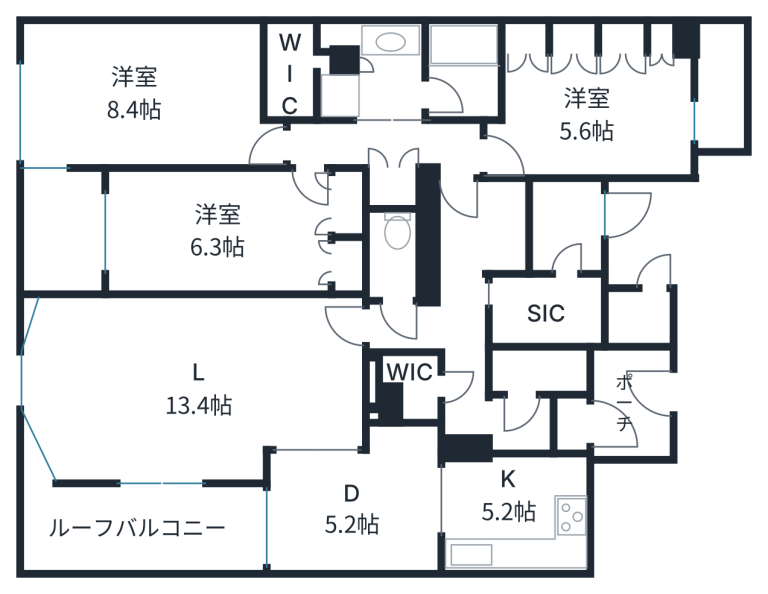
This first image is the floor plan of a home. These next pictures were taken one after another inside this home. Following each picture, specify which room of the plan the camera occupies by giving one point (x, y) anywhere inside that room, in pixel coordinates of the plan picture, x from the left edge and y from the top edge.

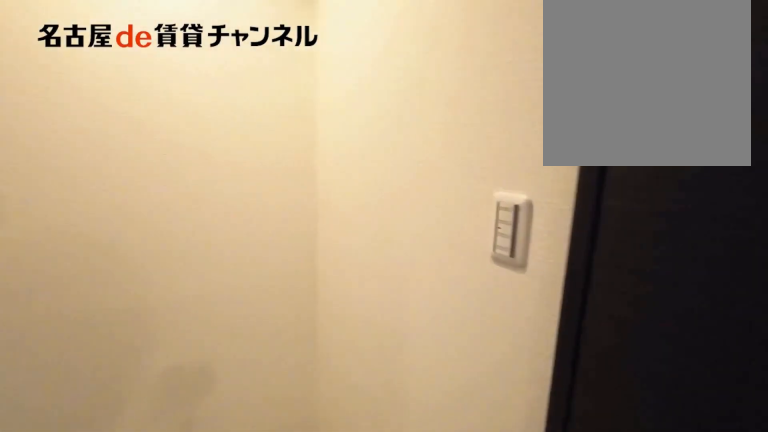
(489, 405)
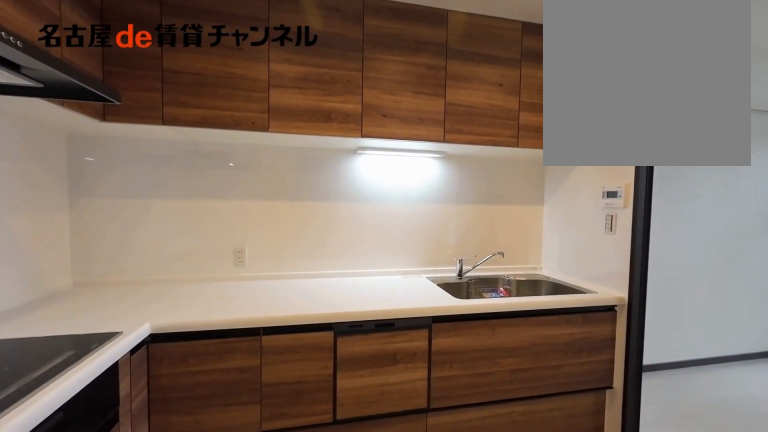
(516, 513)
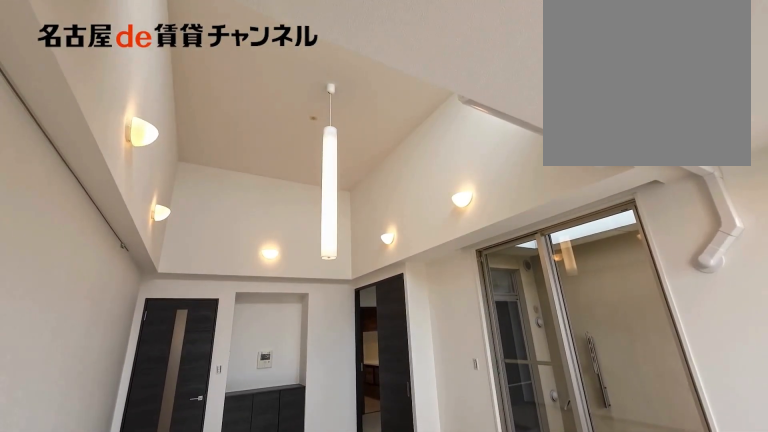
(192, 383)
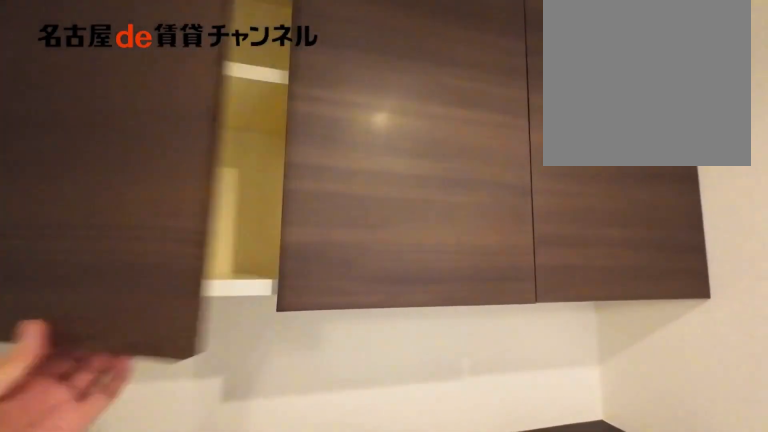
(392, 256)
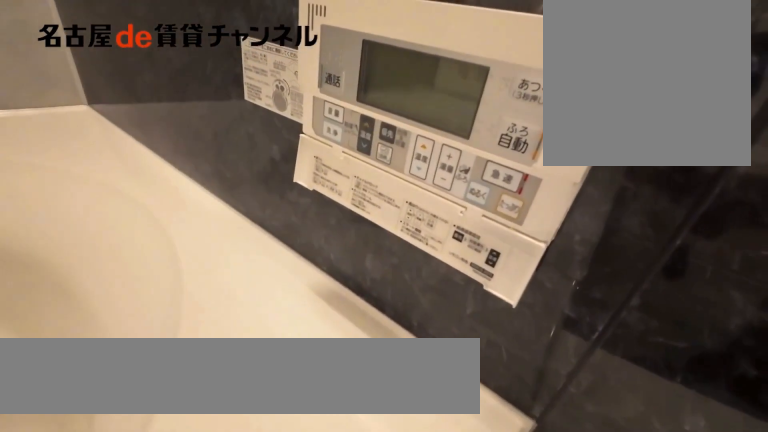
(463, 71)
